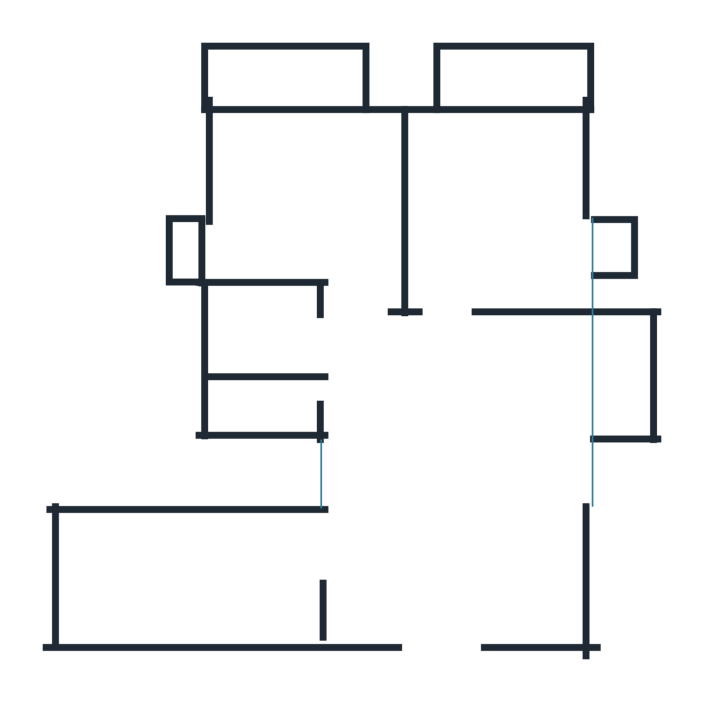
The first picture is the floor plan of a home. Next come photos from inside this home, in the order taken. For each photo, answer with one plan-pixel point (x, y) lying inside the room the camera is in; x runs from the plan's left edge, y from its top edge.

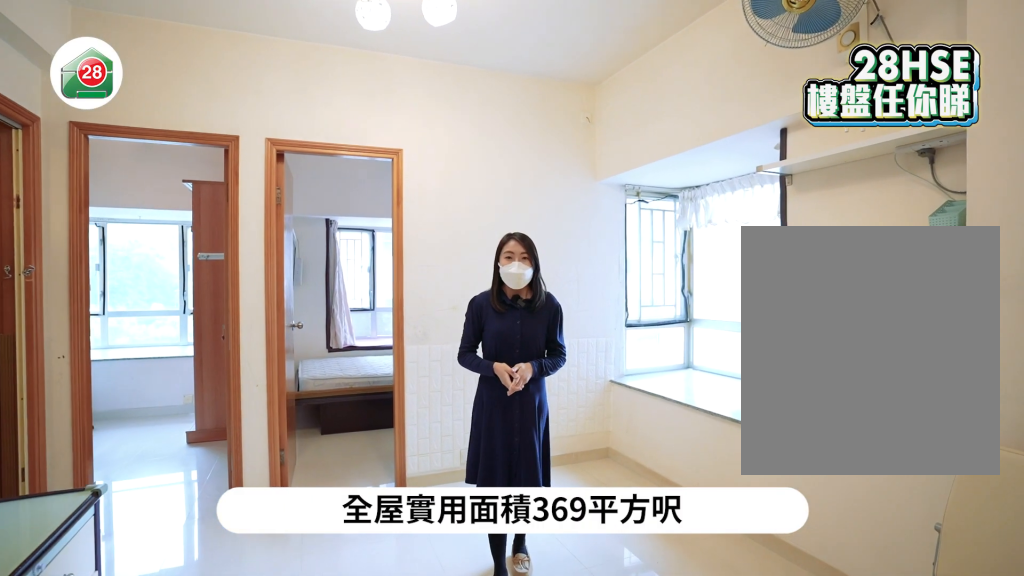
(459, 479)
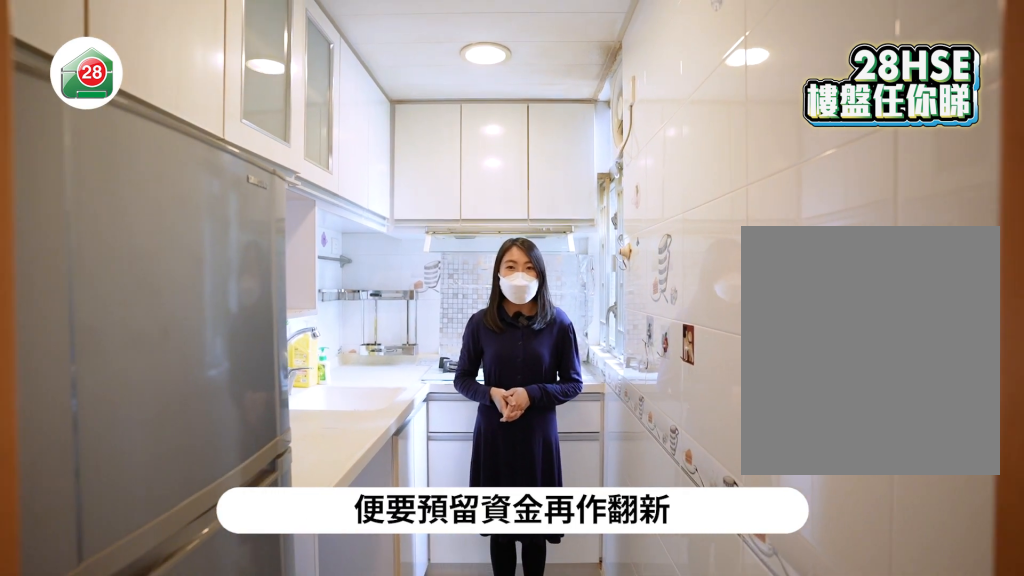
(222, 566)
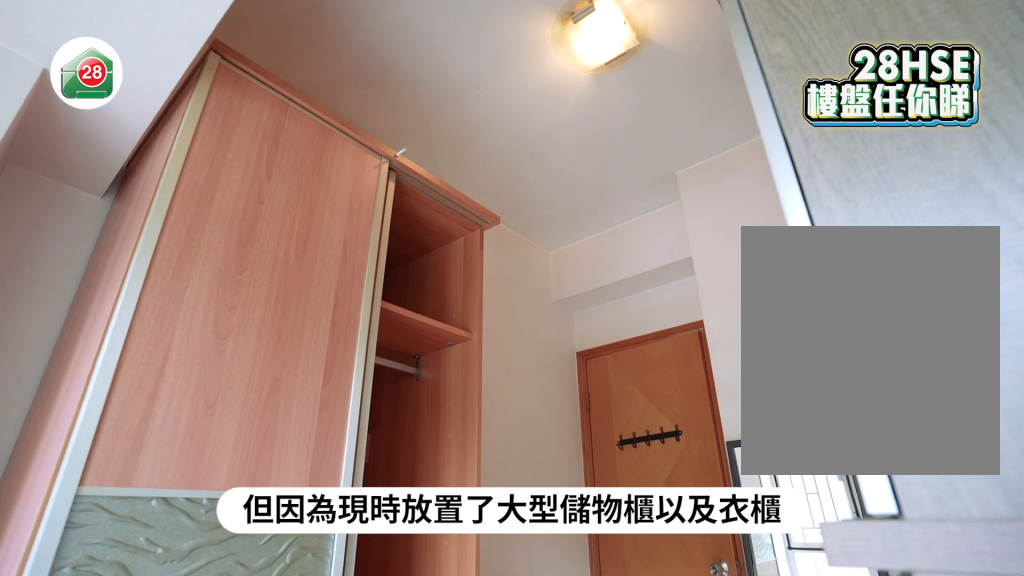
(308, 210)
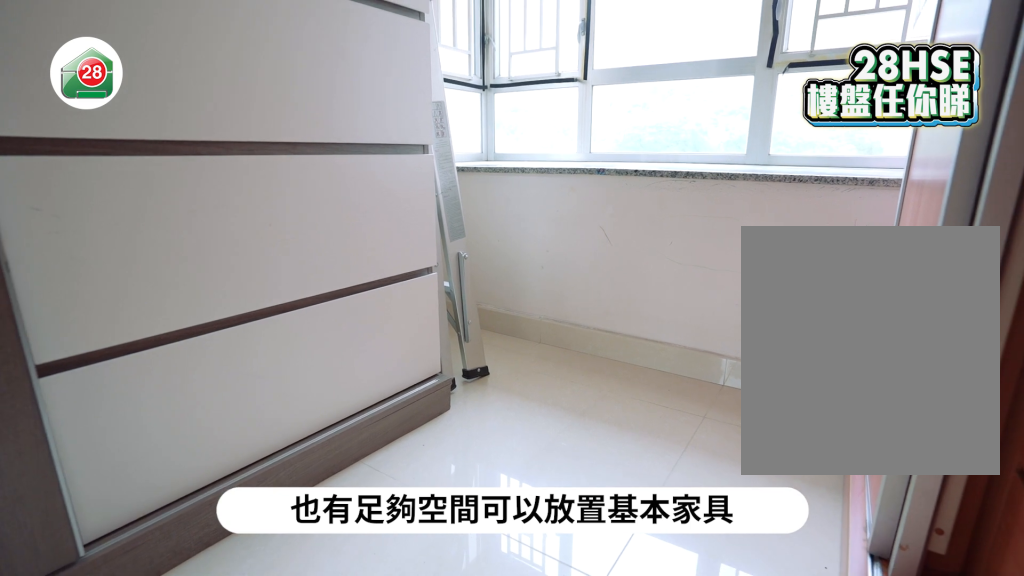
(308, 211)
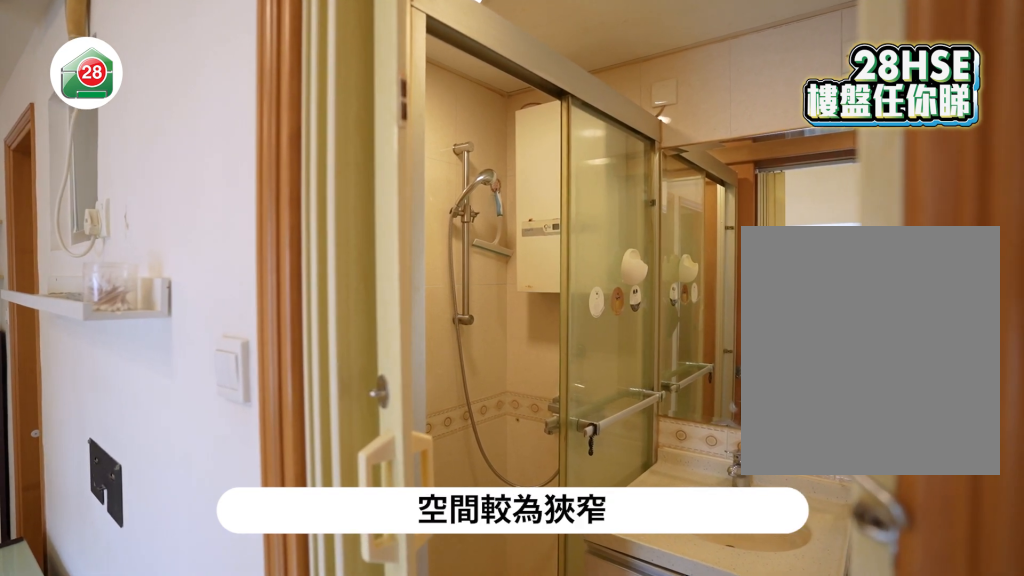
(261, 356)
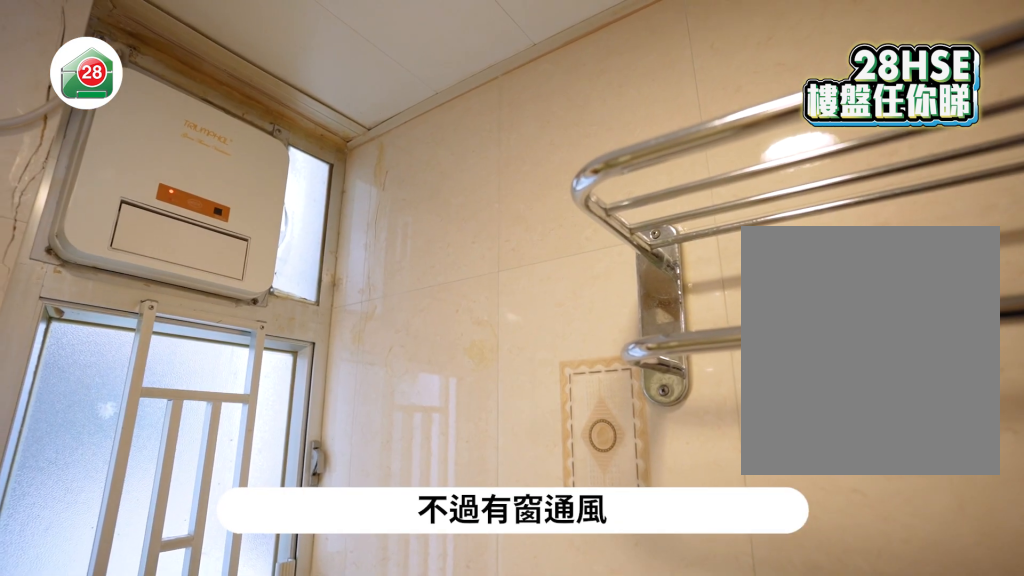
(261, 355)
